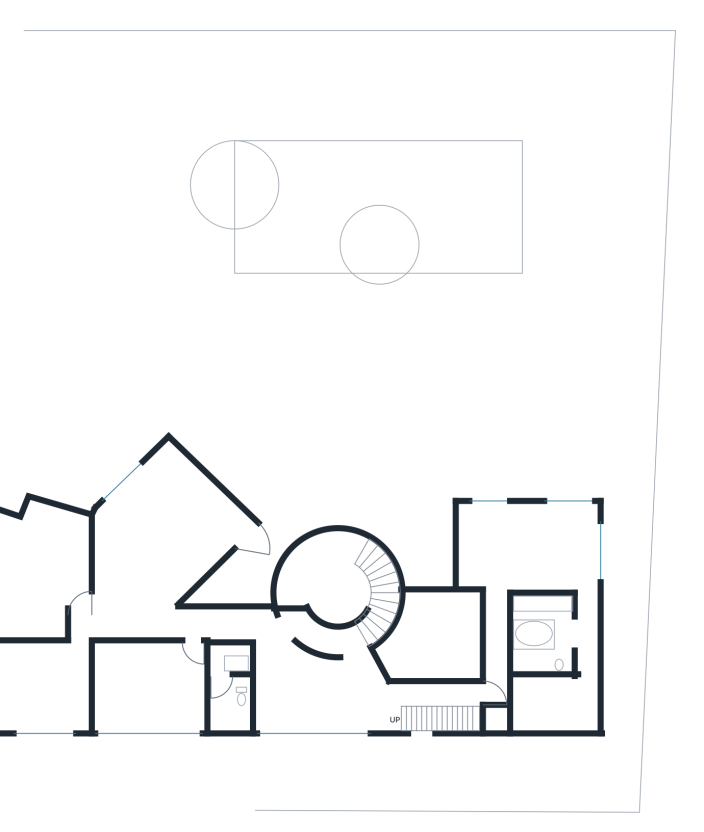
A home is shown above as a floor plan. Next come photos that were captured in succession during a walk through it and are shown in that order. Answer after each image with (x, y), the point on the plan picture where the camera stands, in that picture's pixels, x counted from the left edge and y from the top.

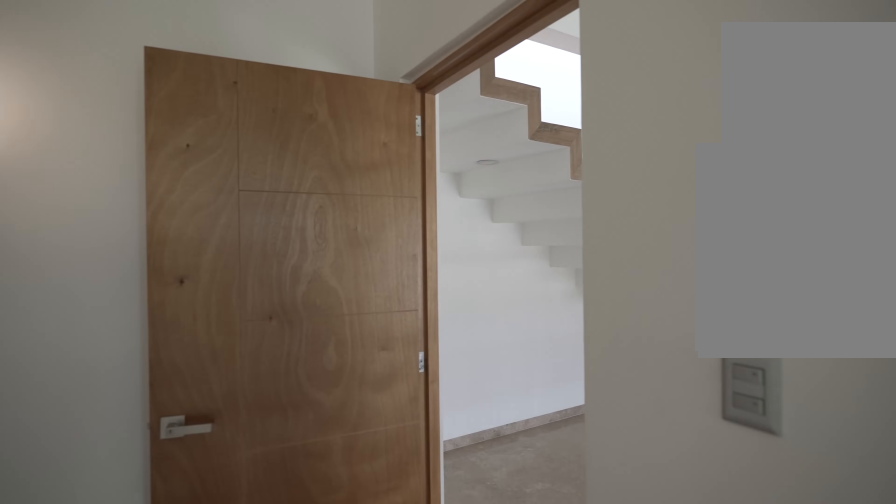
(498, 684)
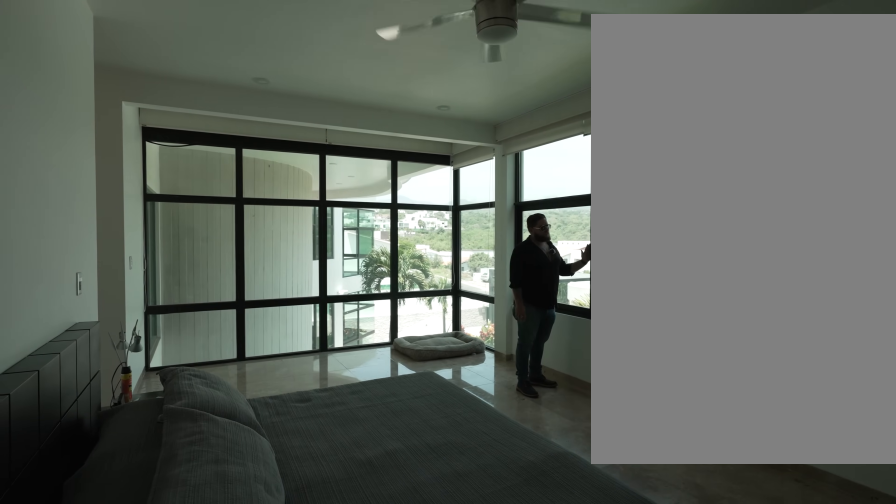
(585, 567)
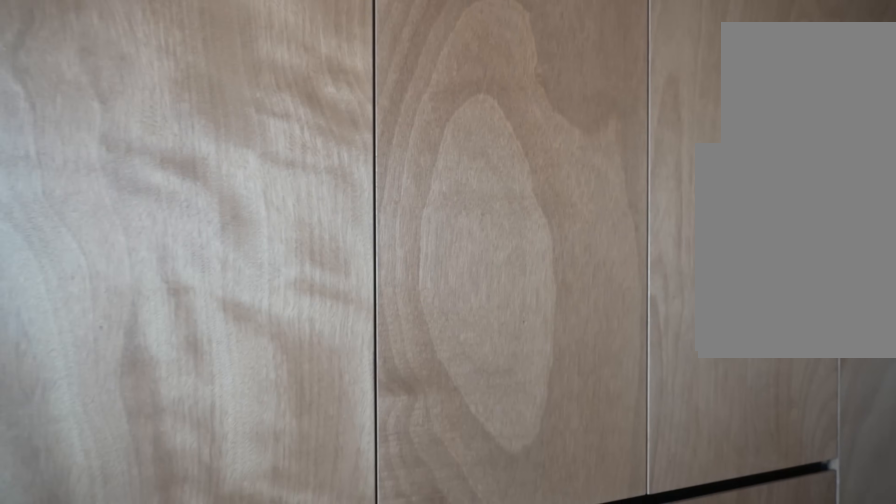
(549, 707)
